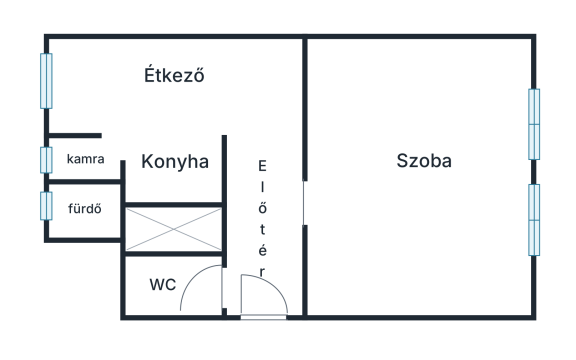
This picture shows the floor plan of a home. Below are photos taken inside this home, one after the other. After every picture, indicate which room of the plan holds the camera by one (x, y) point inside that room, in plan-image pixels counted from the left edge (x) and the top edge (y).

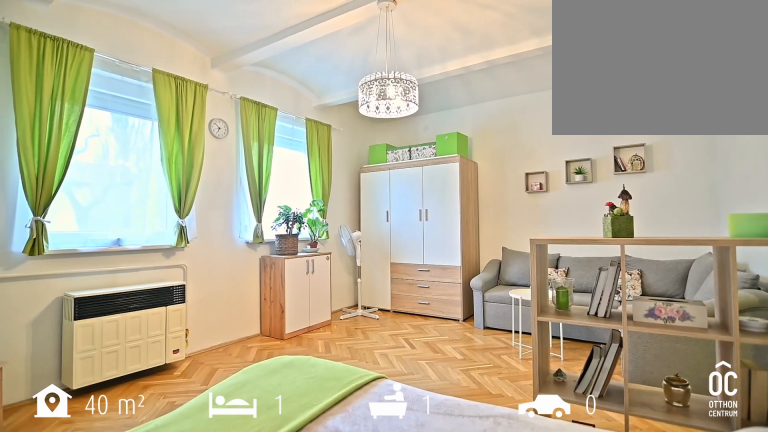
(421, 179)
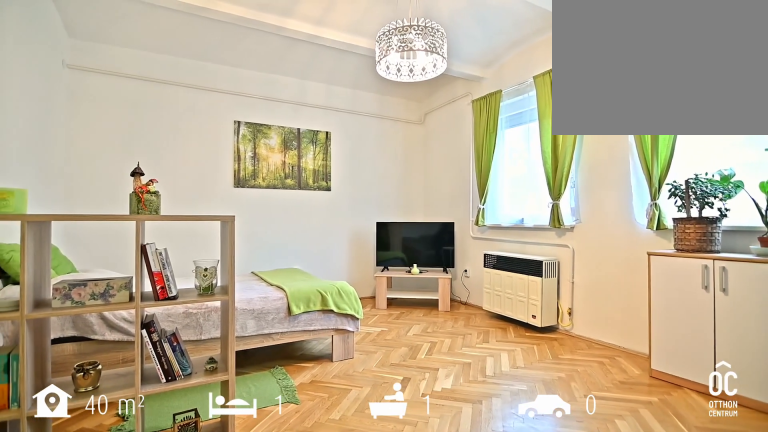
(421, 179)
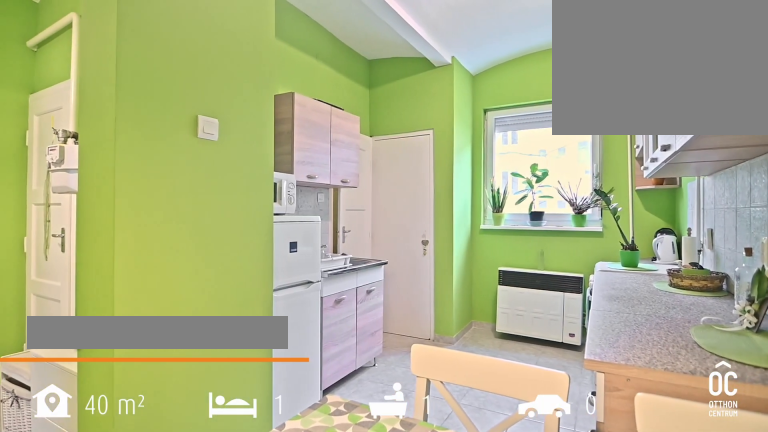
(175, 75)
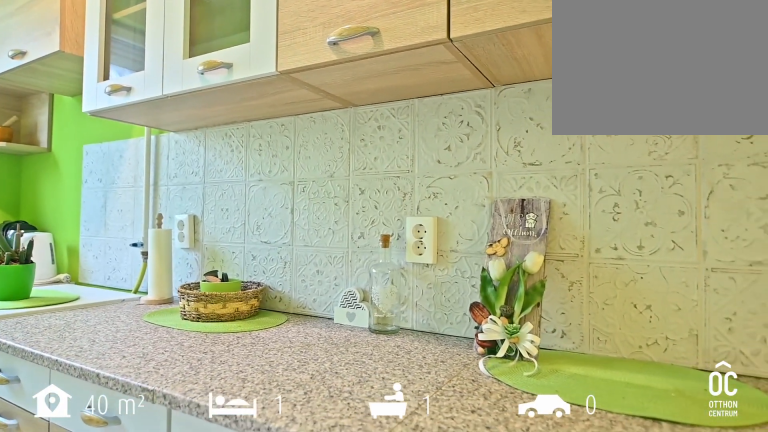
(174, 159)
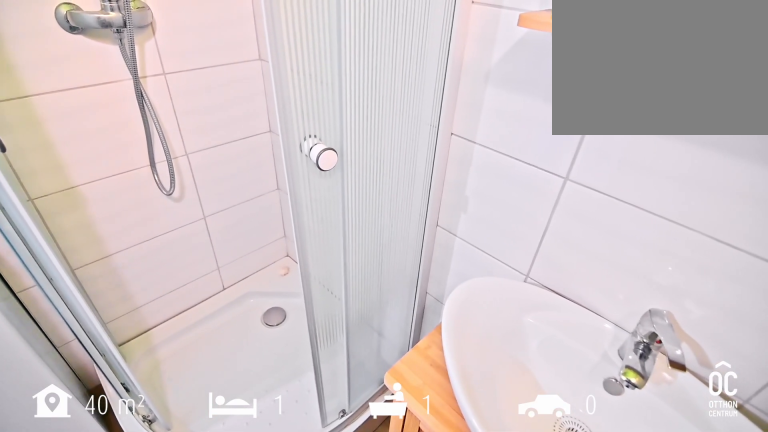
(86, 208)
